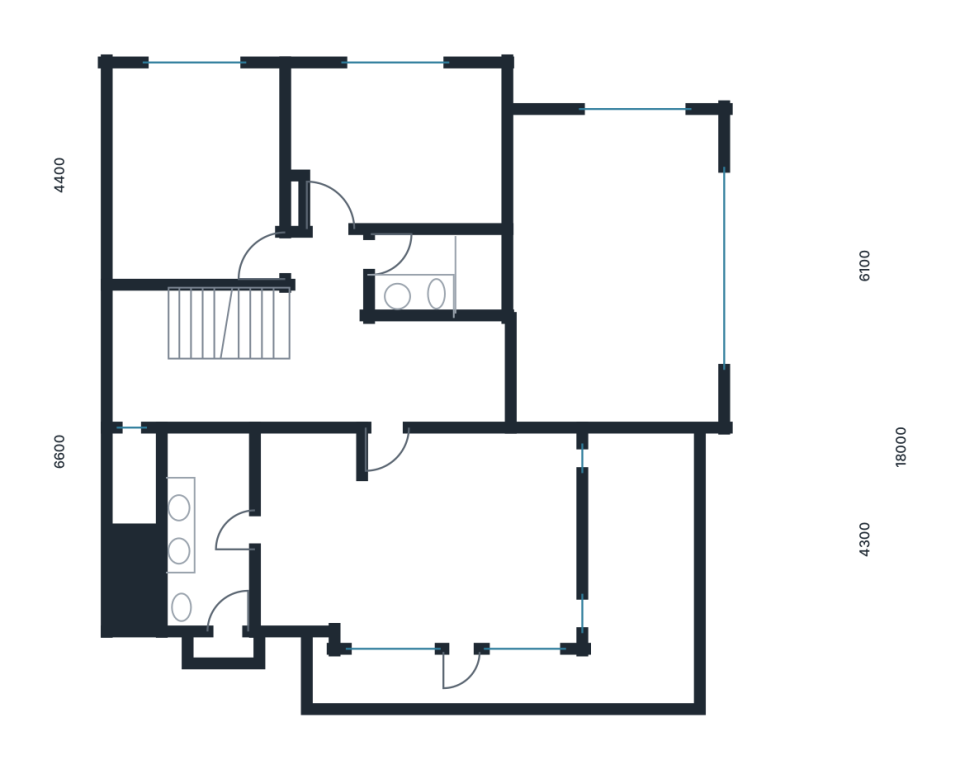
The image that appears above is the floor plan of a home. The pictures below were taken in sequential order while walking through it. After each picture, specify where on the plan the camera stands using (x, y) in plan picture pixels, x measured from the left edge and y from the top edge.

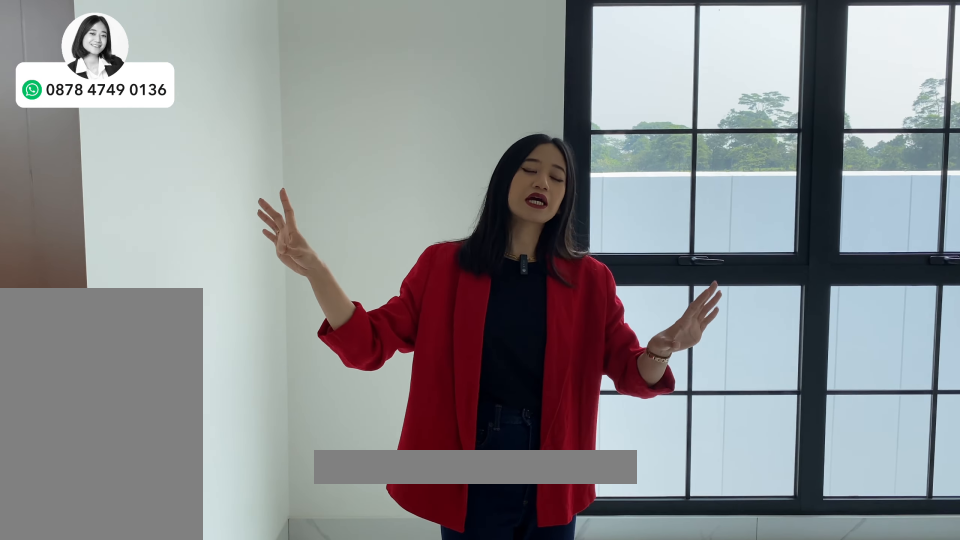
(413, 146)
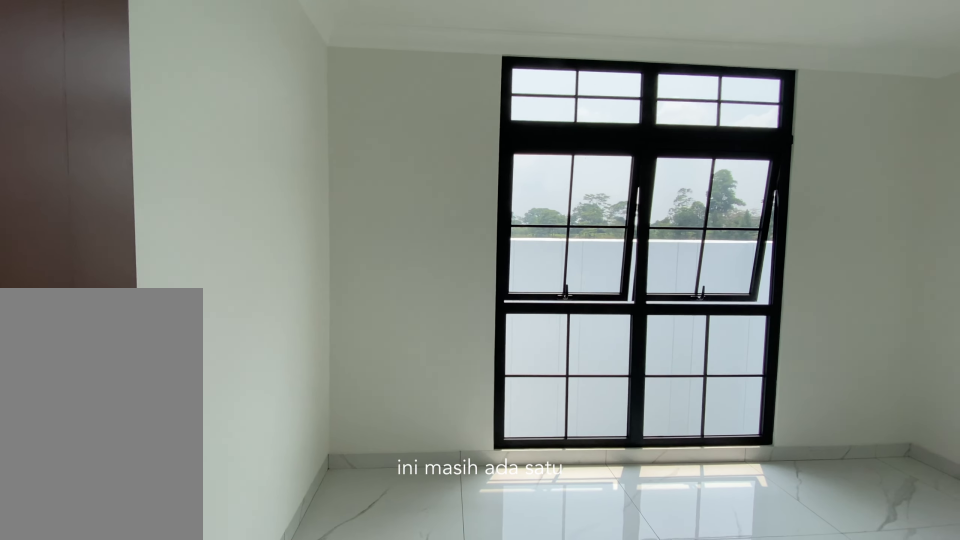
(413, 146)
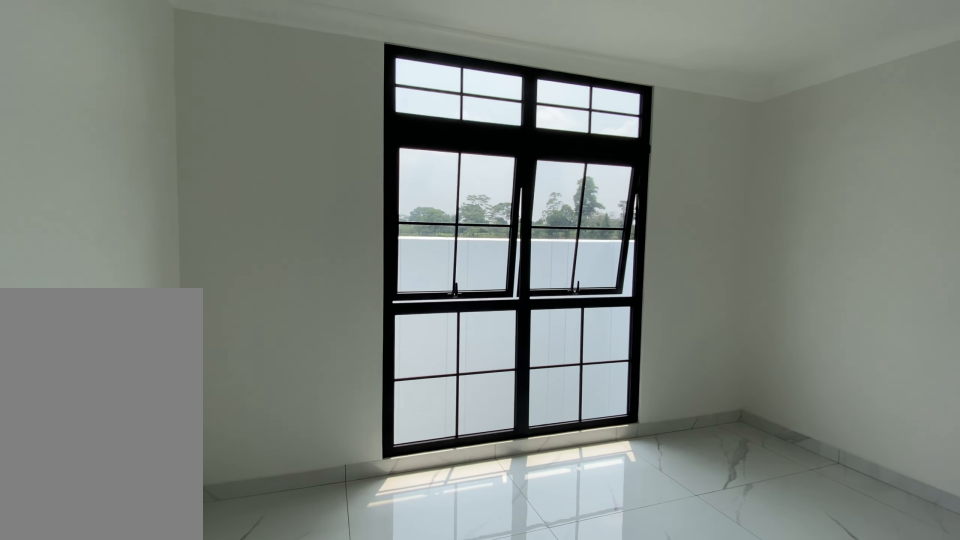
(413, 146)
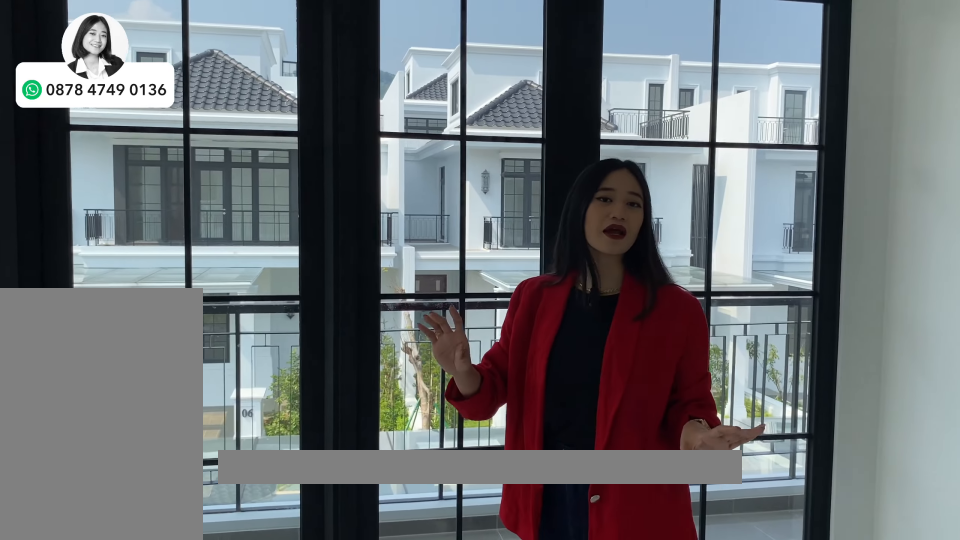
(304, 478)
